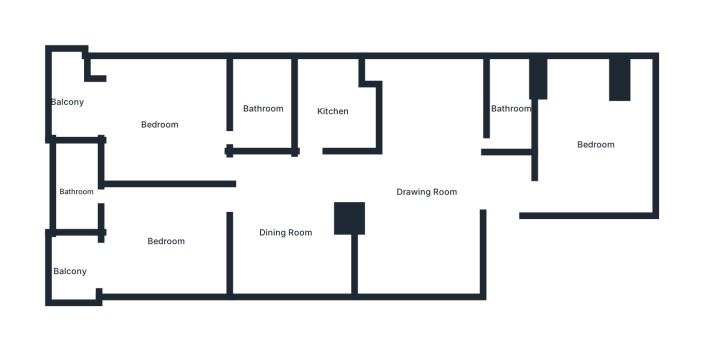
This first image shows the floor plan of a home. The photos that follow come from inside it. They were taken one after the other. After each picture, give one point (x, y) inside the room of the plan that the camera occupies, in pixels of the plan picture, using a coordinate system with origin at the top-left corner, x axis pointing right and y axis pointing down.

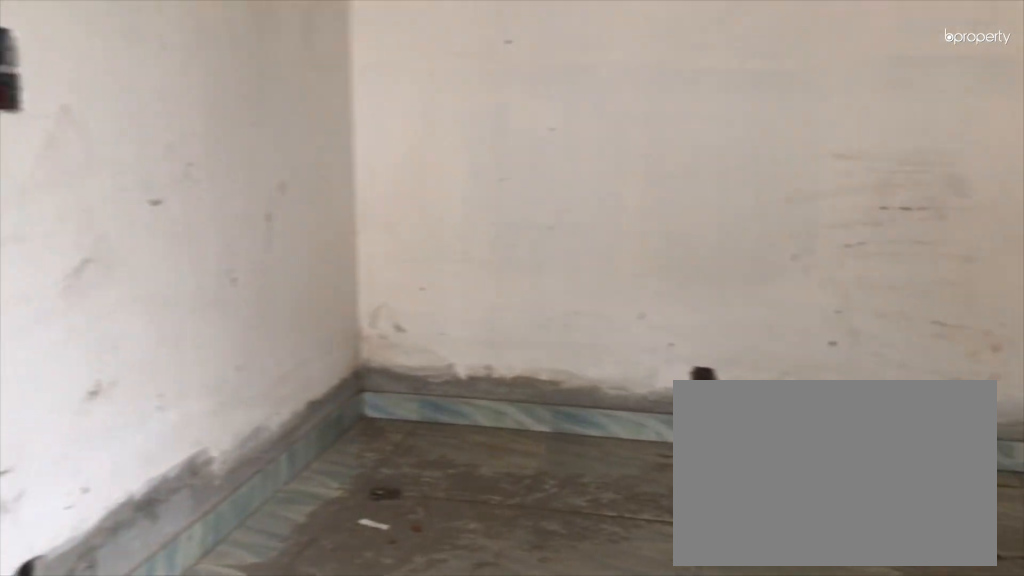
(426, 192)
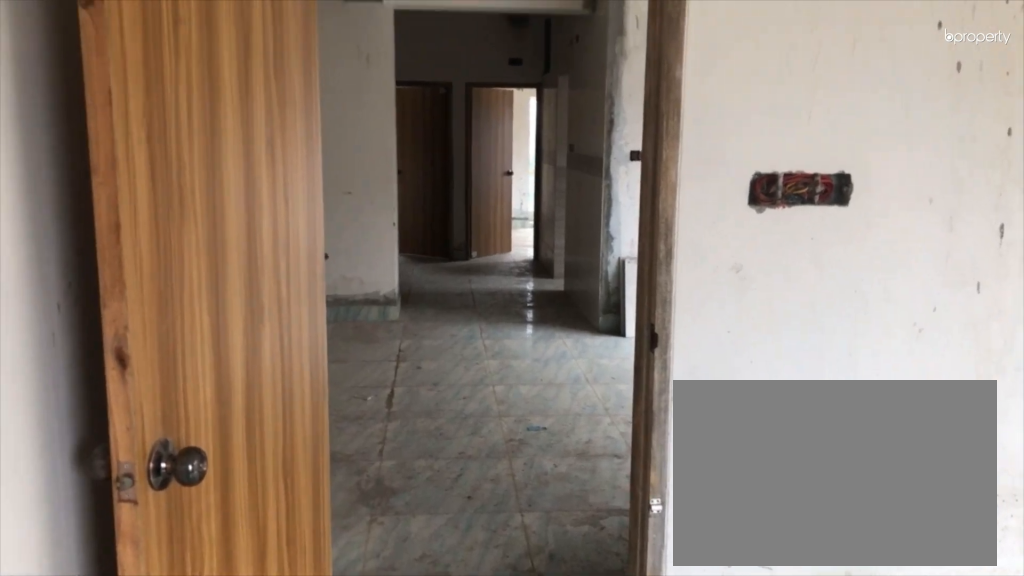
(596, 144)
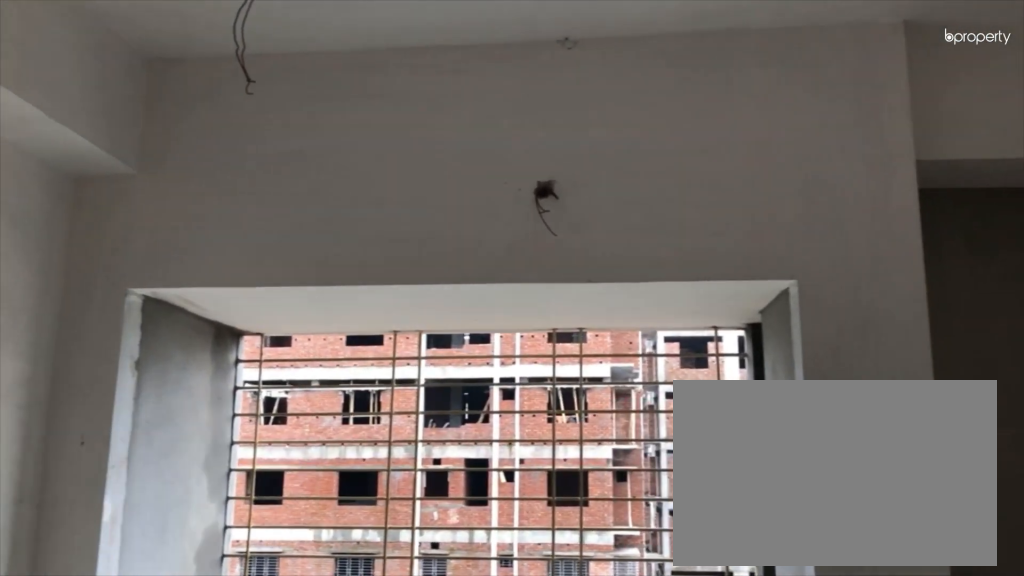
(597, 144)
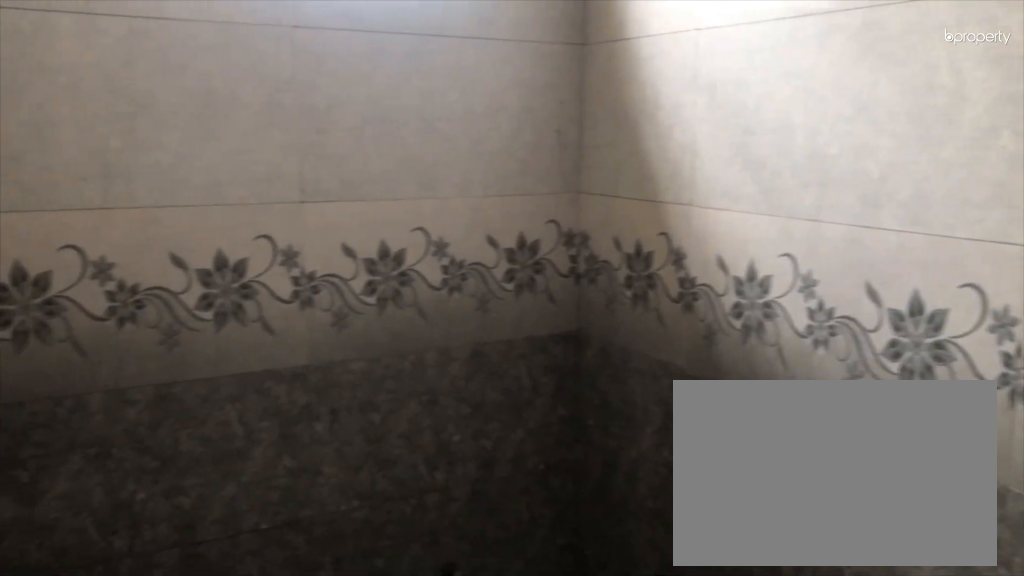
(512, 107)
